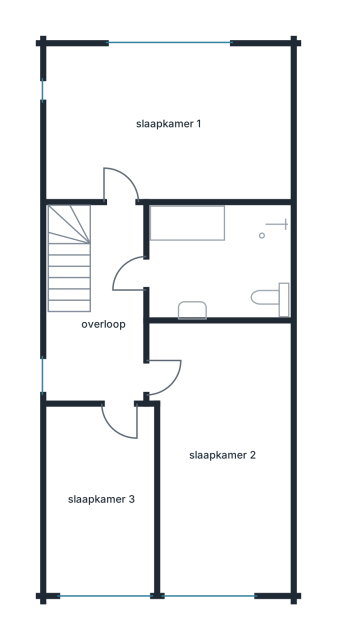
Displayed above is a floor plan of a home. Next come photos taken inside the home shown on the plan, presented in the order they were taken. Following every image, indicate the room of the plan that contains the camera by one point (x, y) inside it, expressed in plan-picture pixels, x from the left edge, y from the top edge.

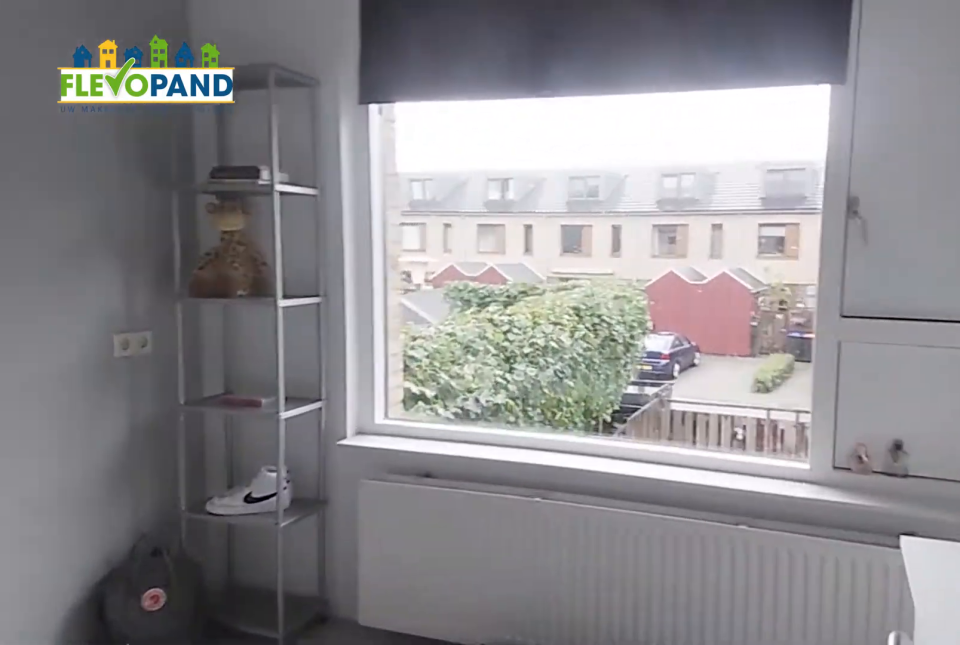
(155, 362)
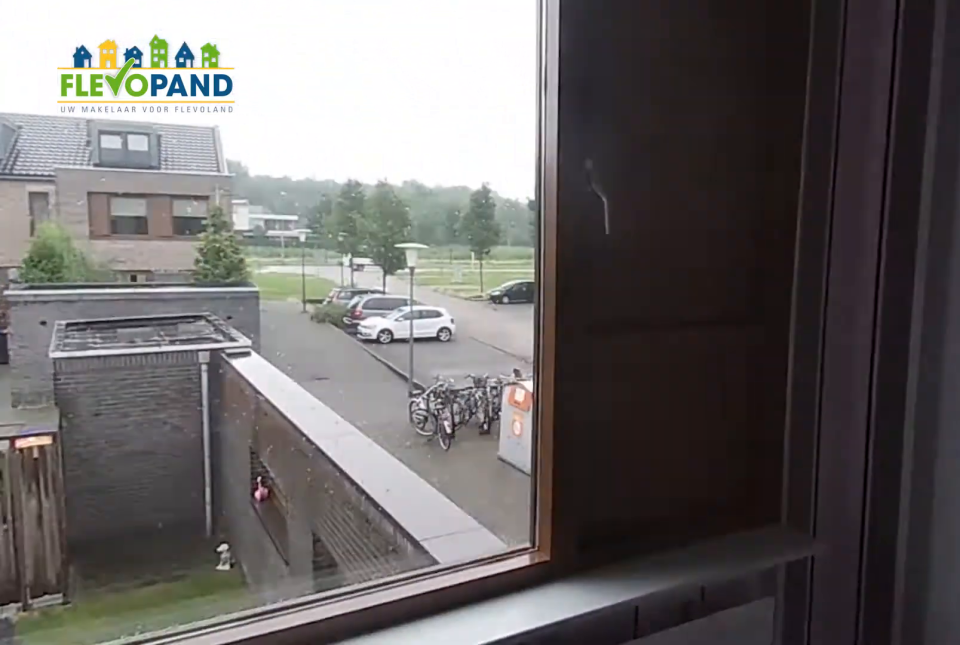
(101, 498)
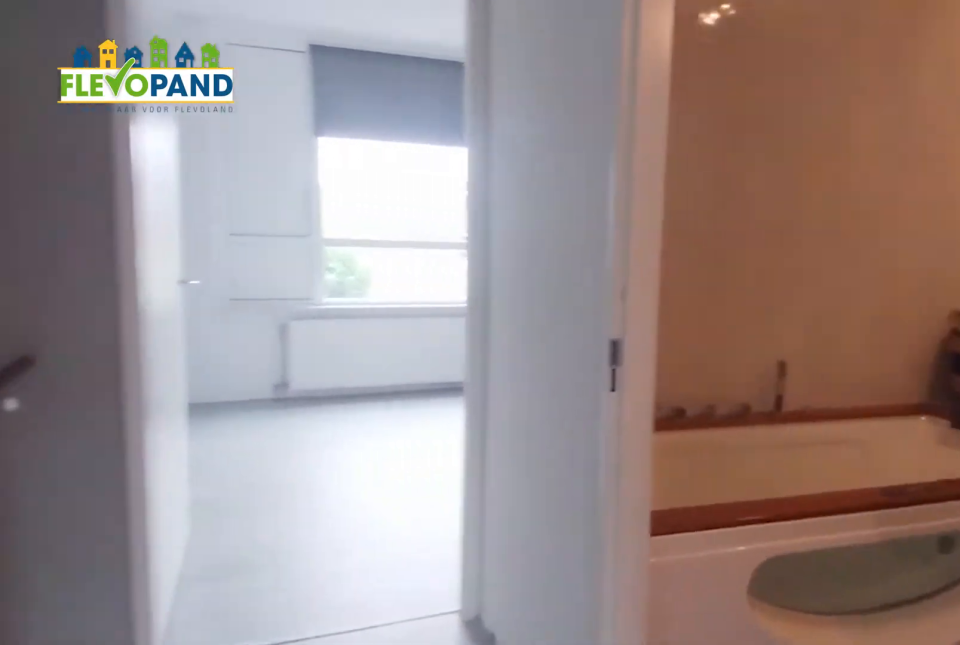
(105, 317)
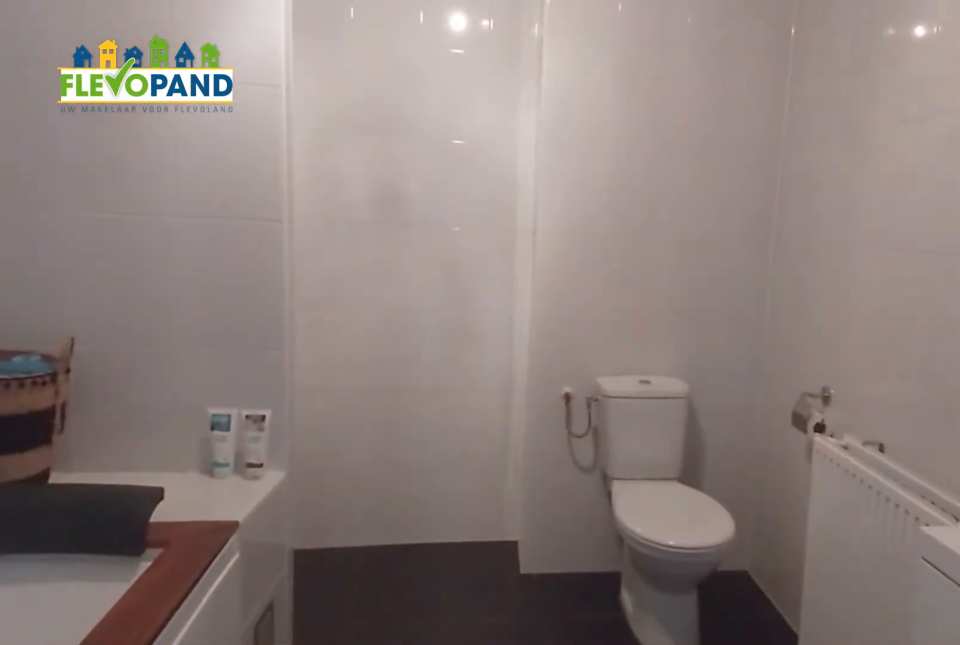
(187, 224)
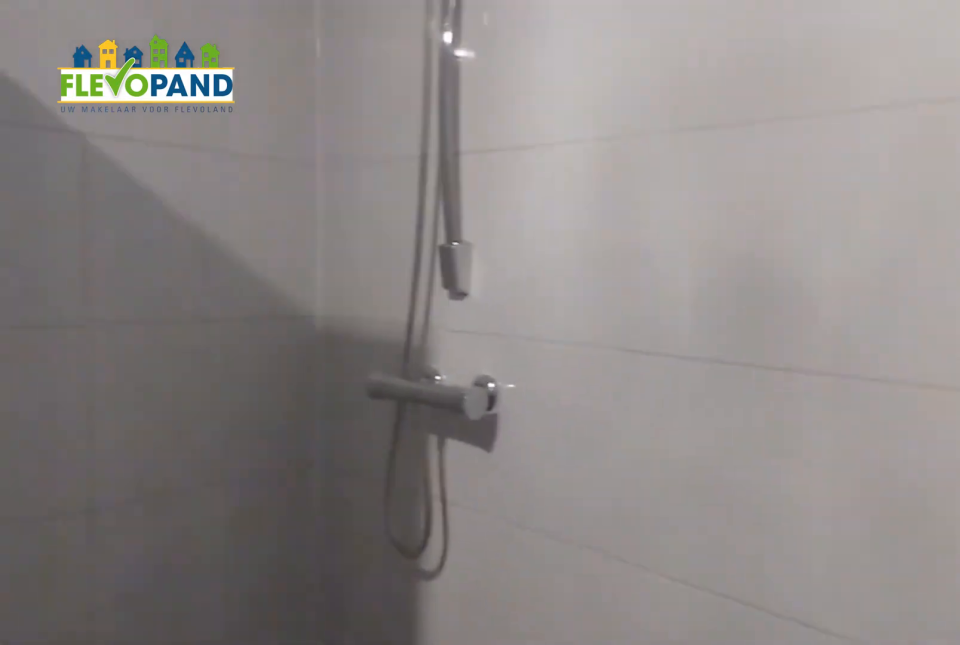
(187, 224)
